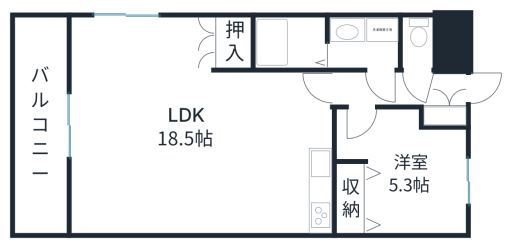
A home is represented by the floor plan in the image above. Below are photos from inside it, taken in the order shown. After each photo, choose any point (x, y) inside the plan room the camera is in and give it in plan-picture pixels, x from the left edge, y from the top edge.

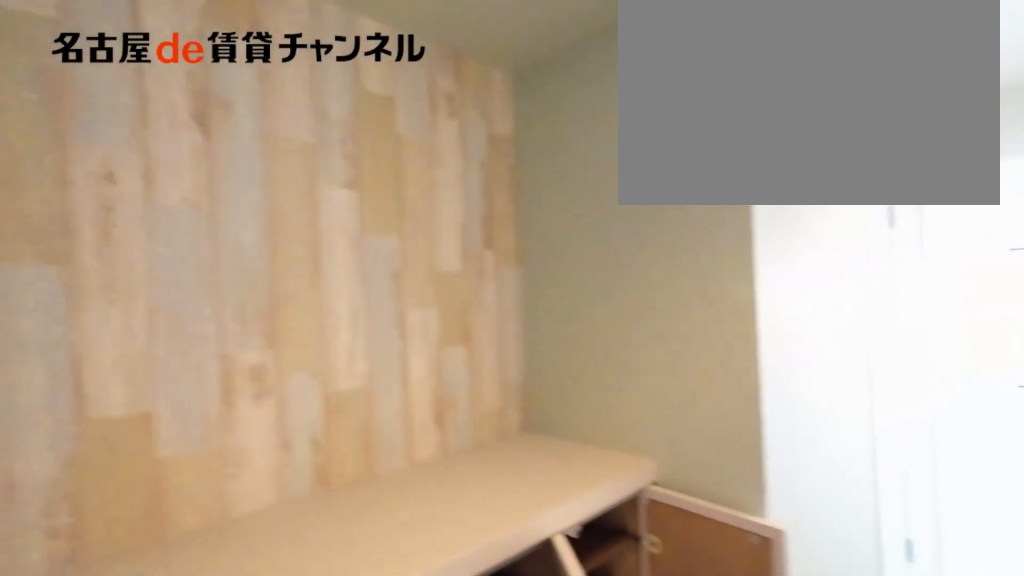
(448, 100)
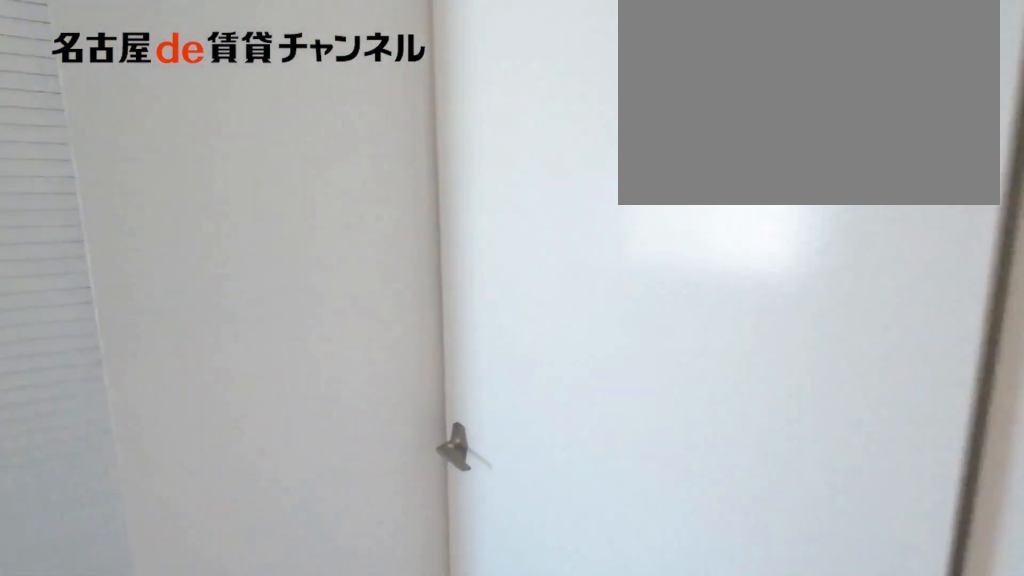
(382, 89)
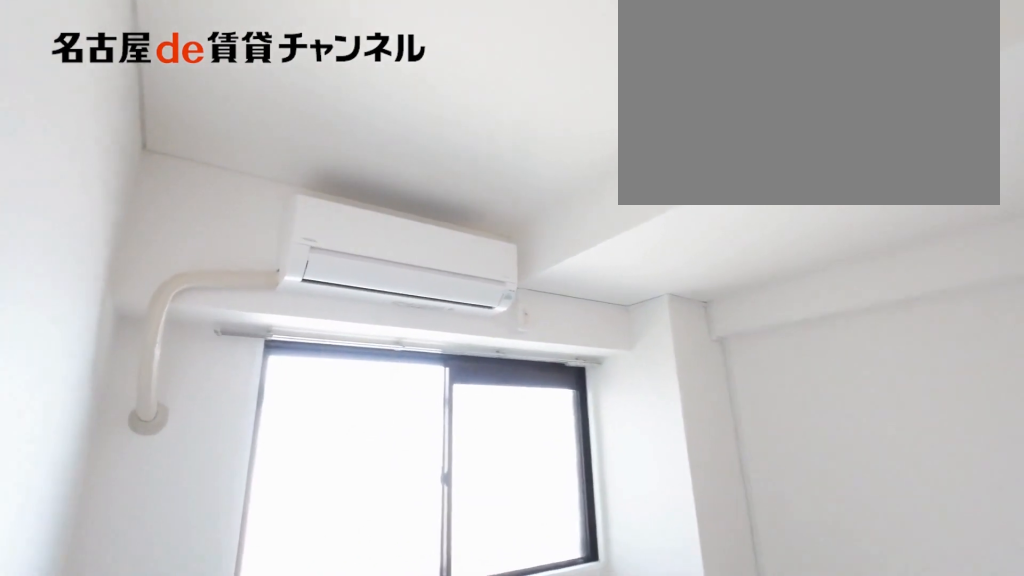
(401, 173)
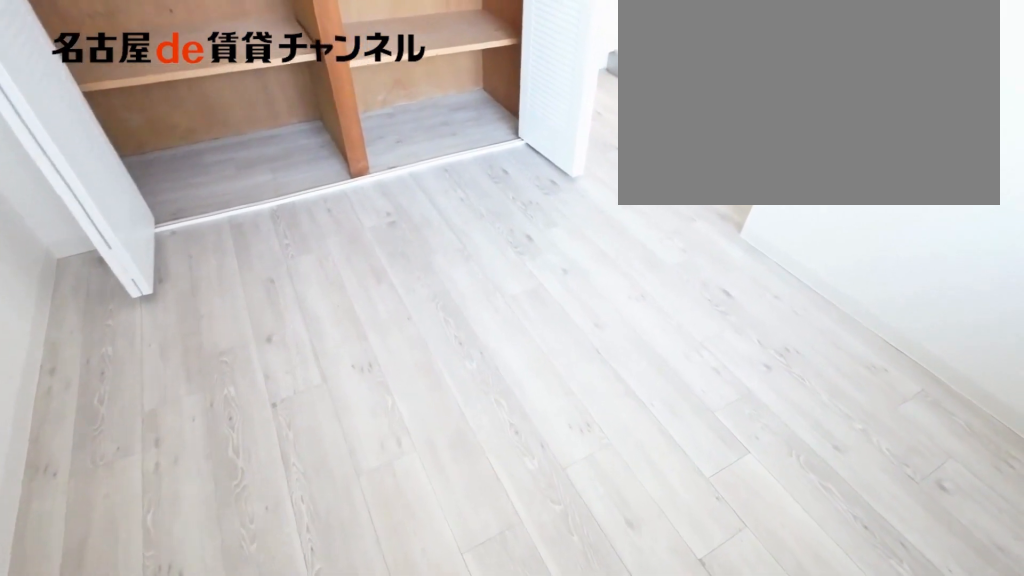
(401, 173)
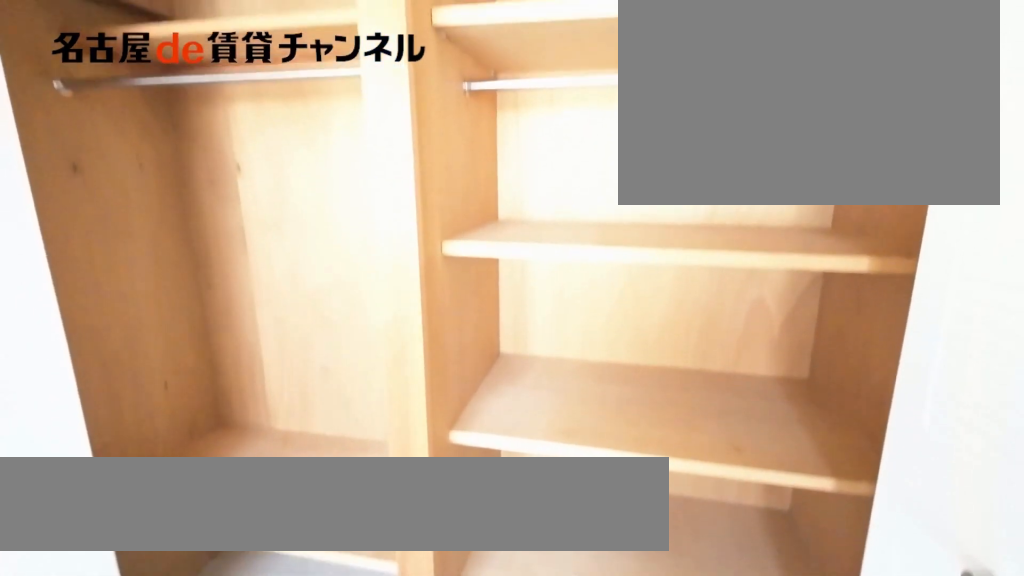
(347, 196)
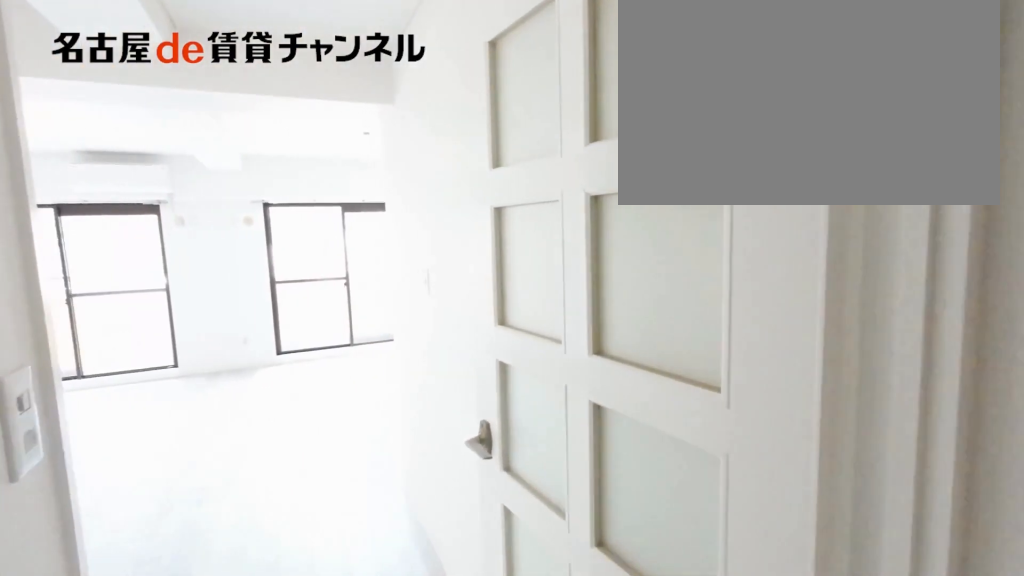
(353, 88)
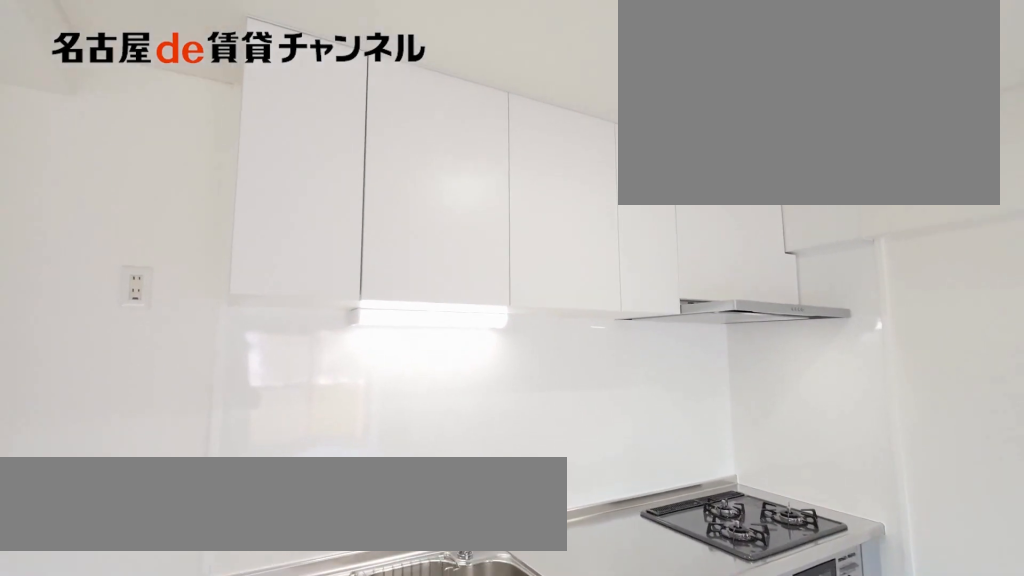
(326, 201)
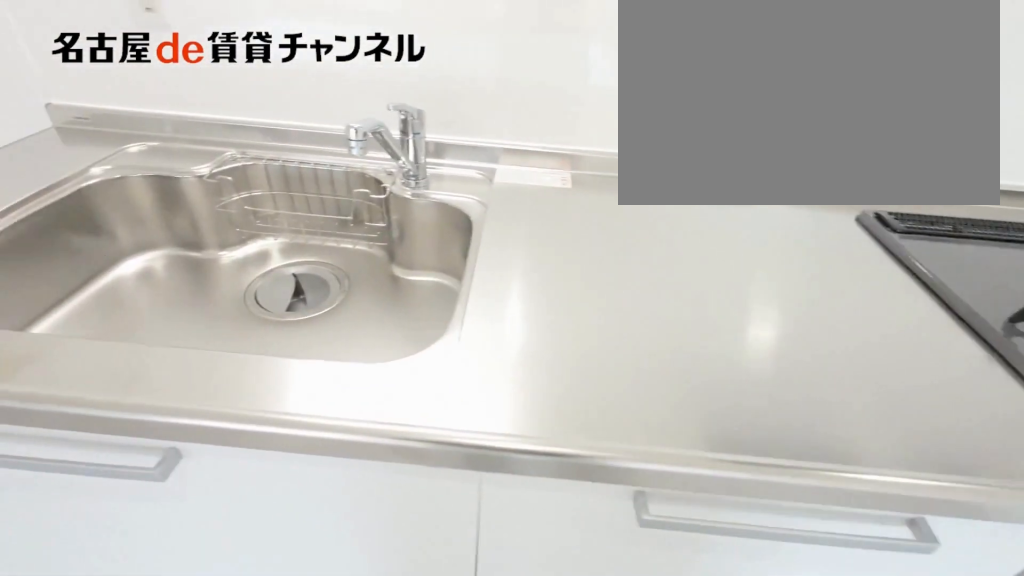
(326, 201)
